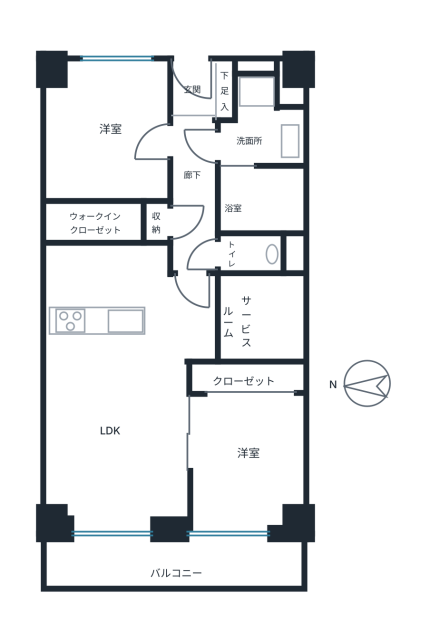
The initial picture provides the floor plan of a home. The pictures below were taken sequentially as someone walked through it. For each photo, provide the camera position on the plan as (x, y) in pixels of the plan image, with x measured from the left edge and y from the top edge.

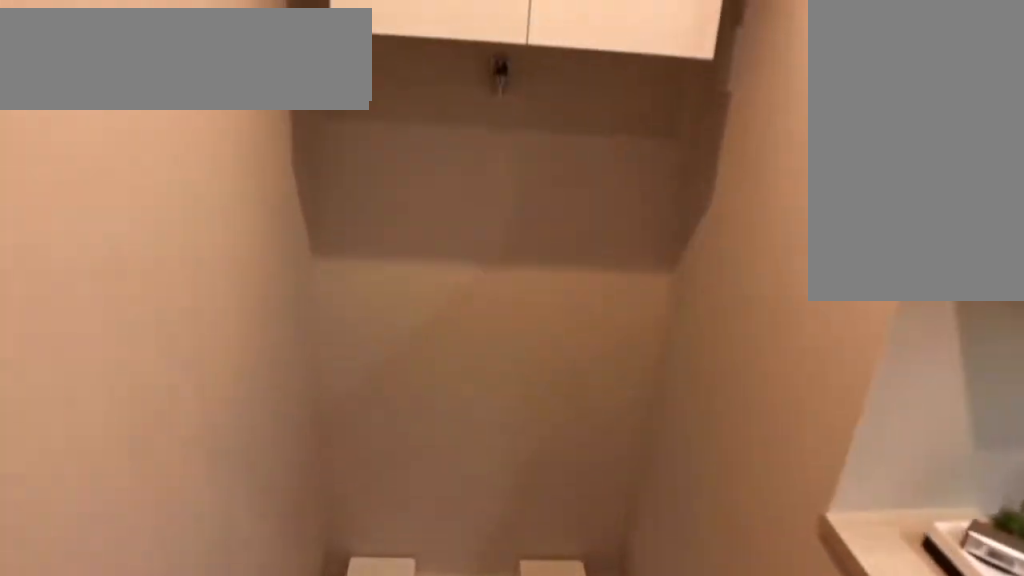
(261, 166)
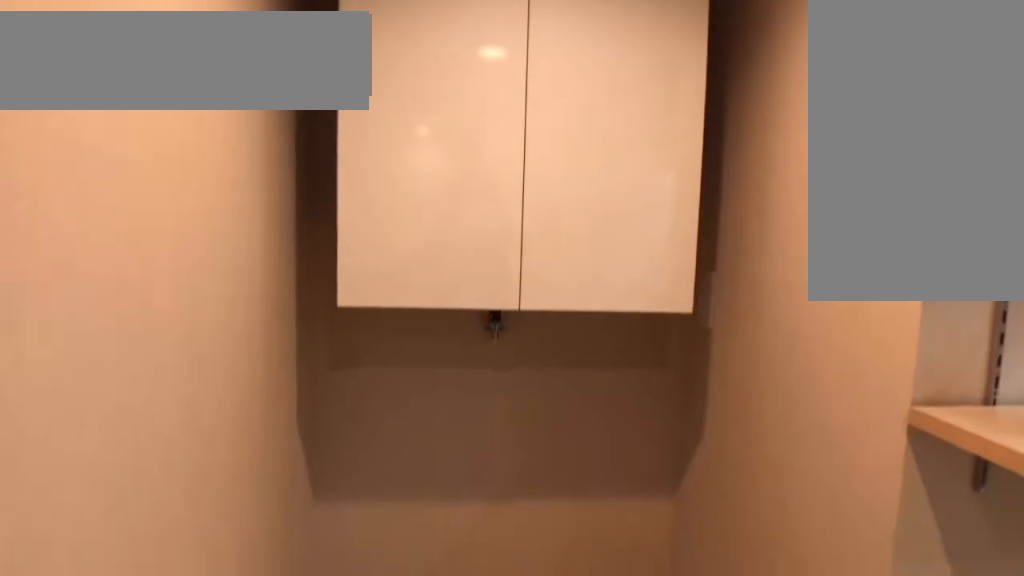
(263, 168)
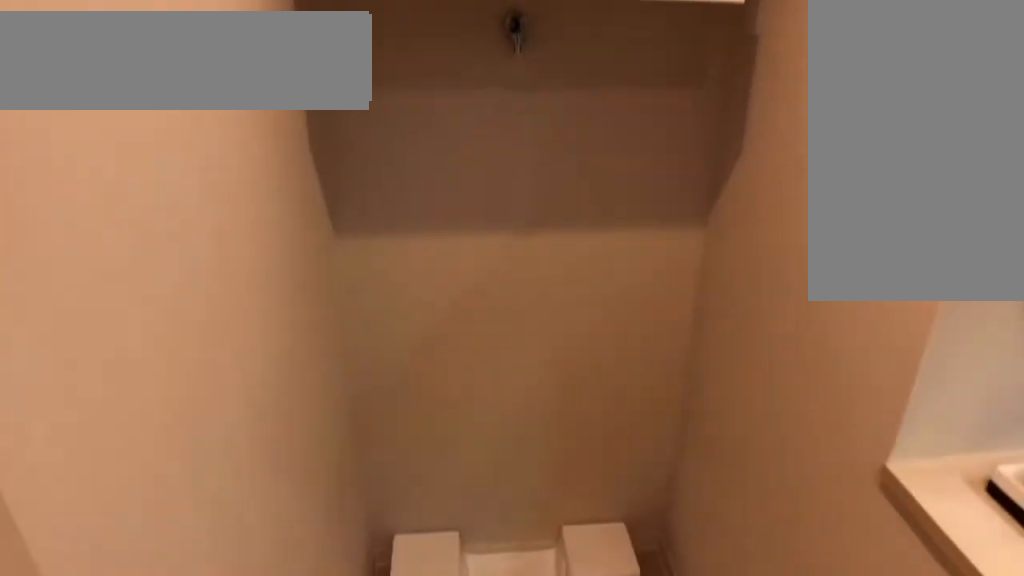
(261, 166)
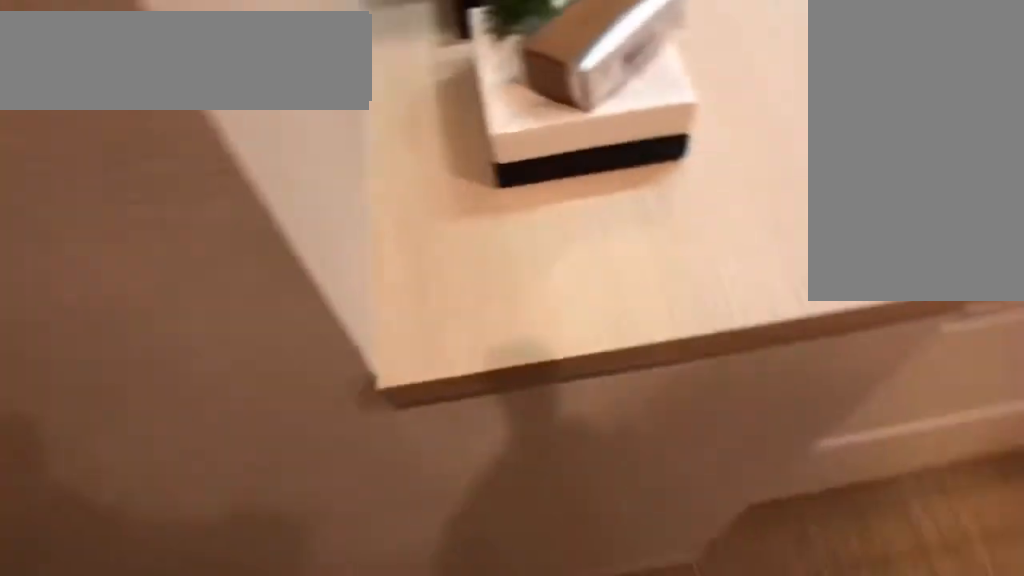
(260, 166)
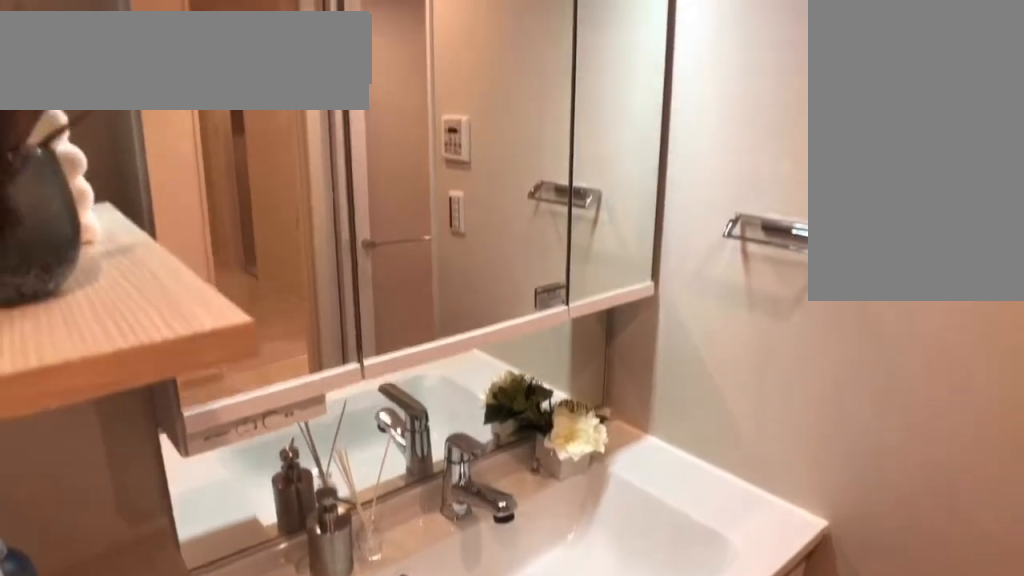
(261, 166)
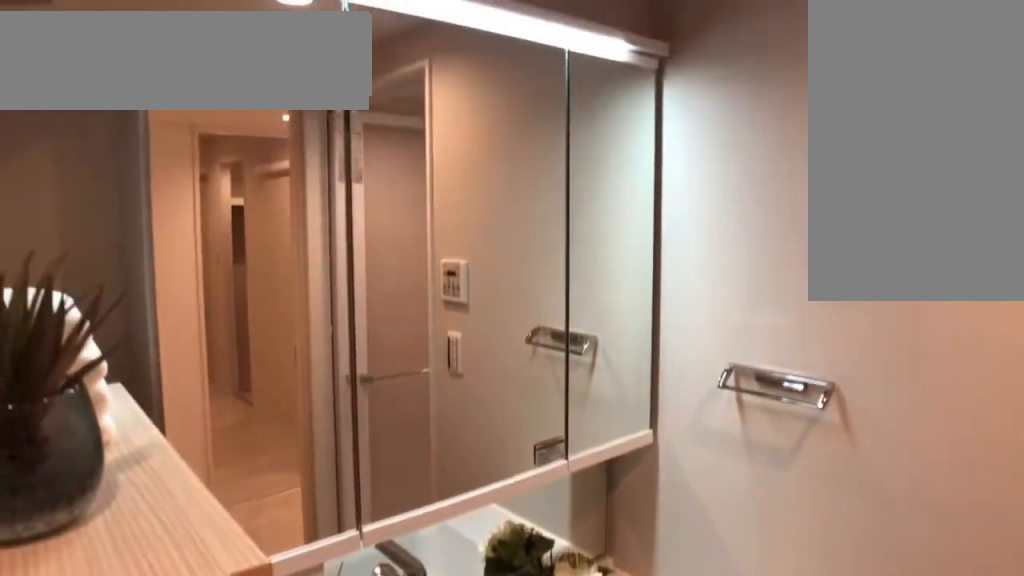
(261, 166)
